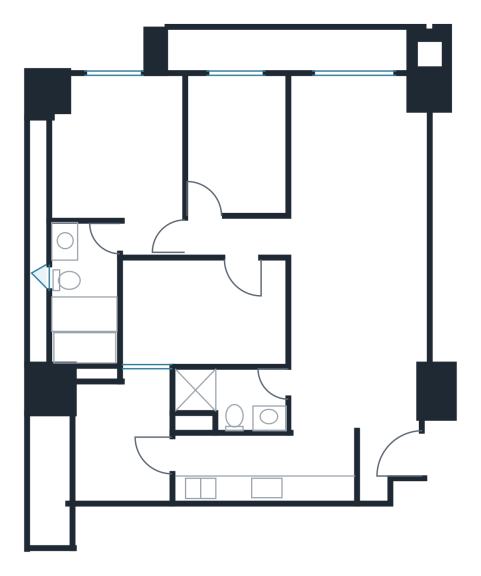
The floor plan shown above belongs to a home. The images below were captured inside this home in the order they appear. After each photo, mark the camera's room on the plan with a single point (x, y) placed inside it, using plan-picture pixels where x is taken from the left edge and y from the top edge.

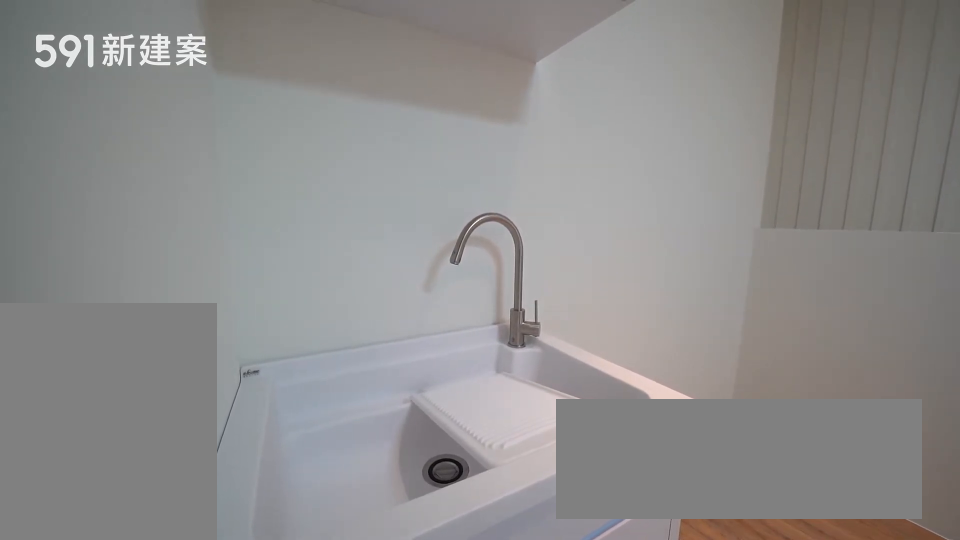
(122, 434)
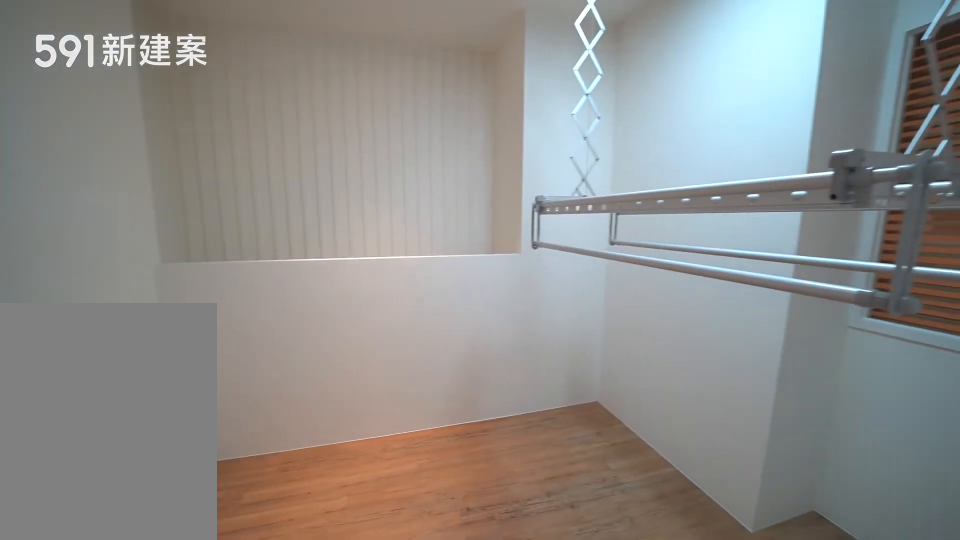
(122, 434)
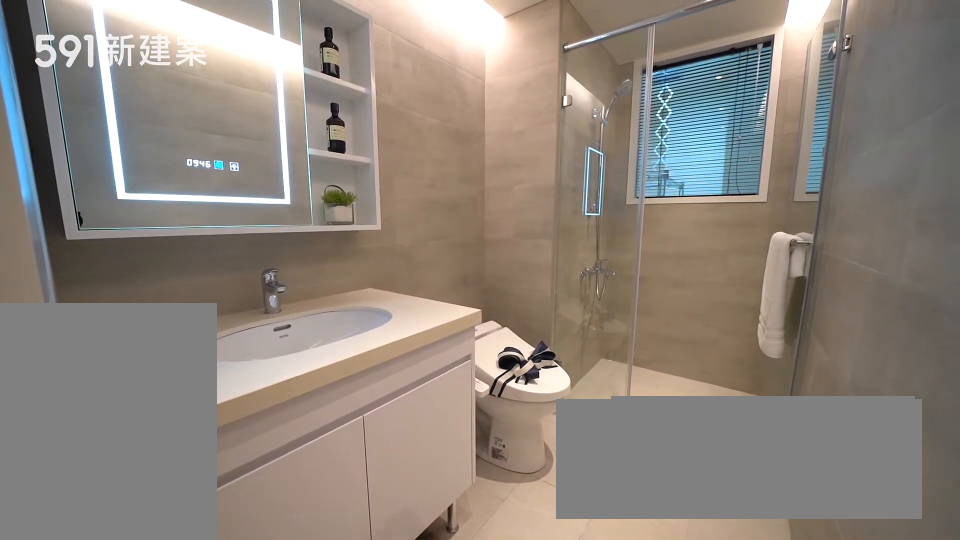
(232, 396)
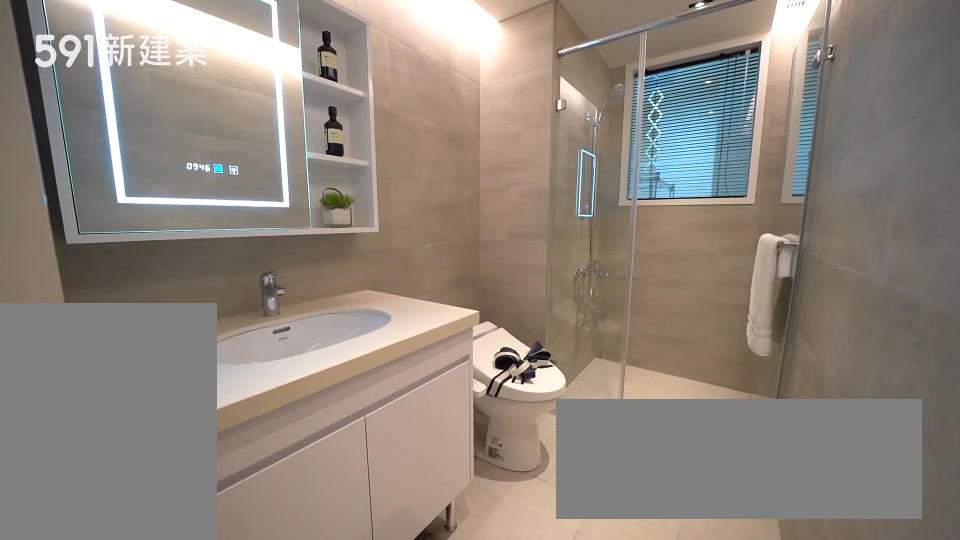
(232, 396)
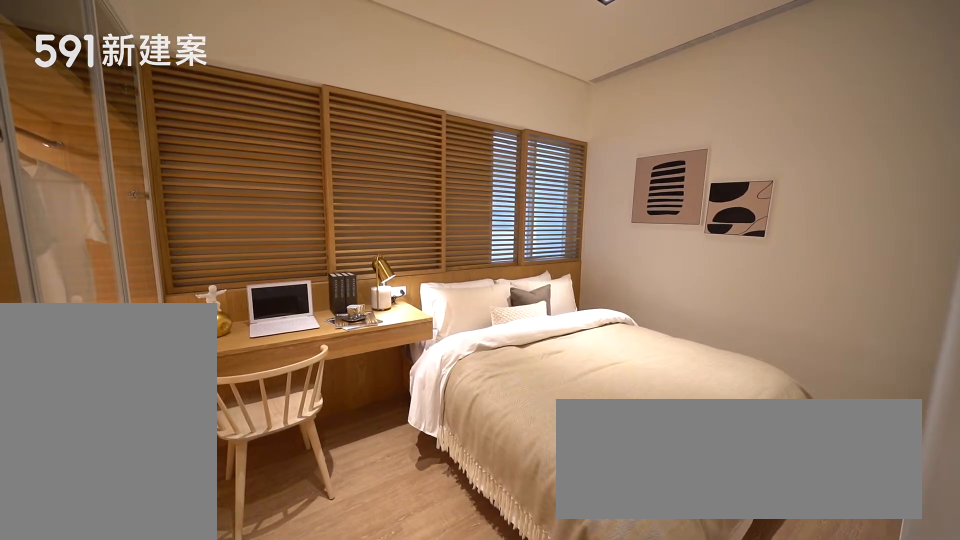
(204, 313)
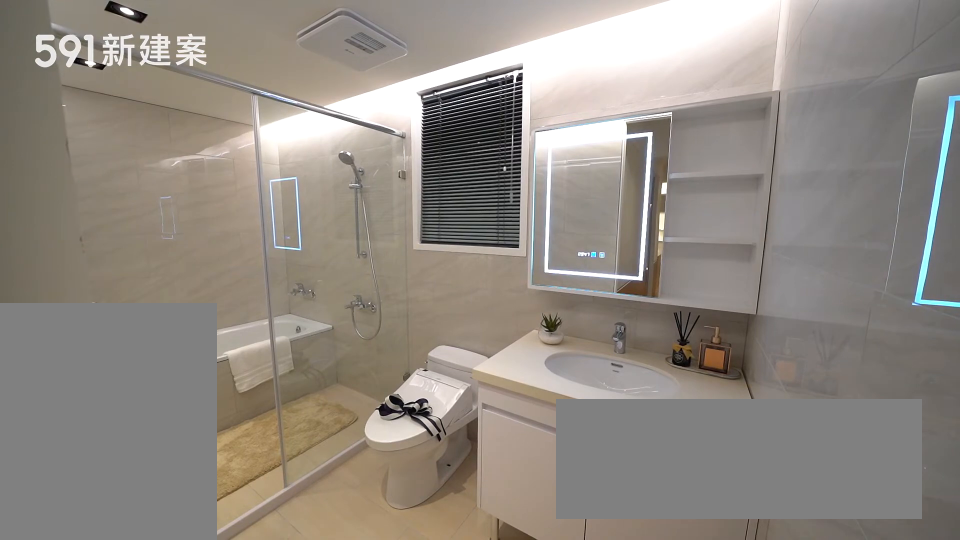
(85, 290)
